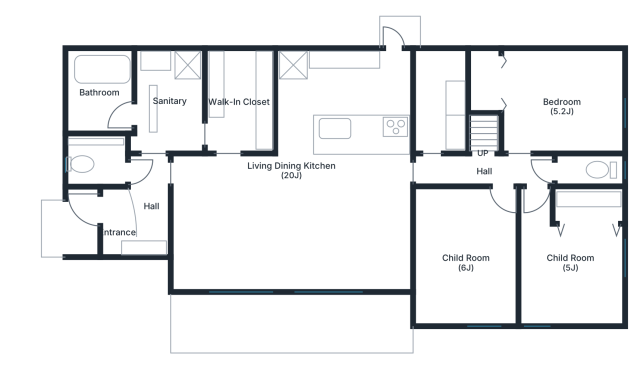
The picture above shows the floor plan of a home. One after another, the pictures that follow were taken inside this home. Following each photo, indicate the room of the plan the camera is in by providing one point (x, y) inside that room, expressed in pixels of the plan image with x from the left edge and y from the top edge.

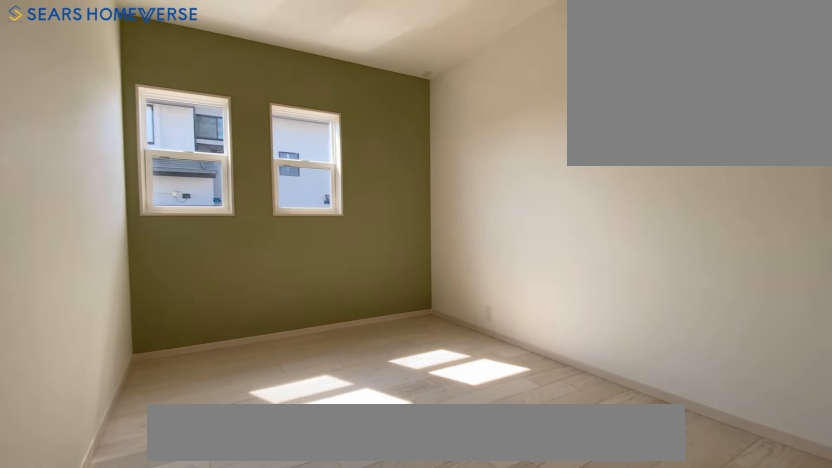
(465, 256)
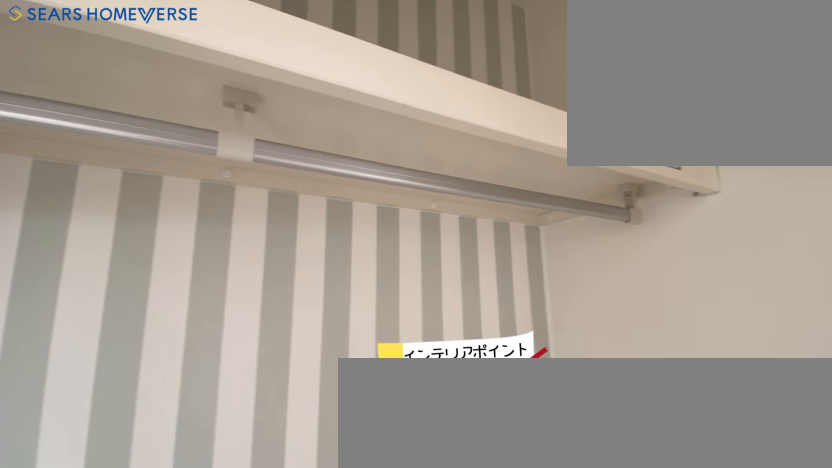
(578, 256)
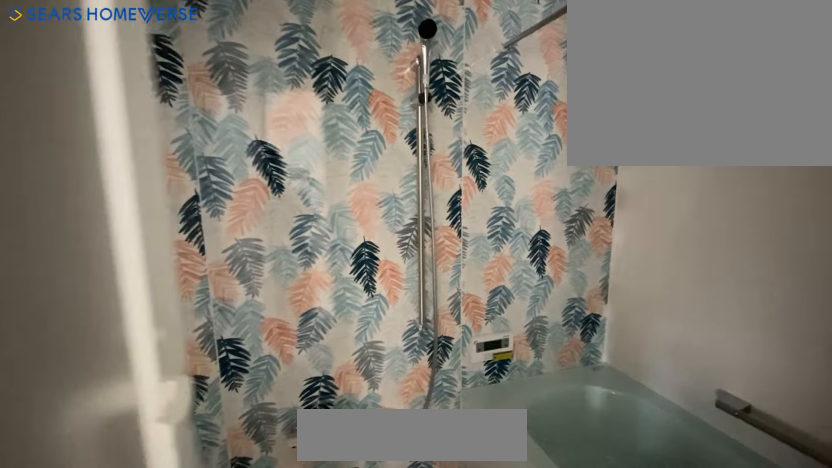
(98, 105)
